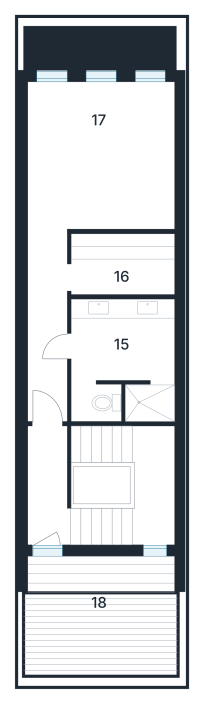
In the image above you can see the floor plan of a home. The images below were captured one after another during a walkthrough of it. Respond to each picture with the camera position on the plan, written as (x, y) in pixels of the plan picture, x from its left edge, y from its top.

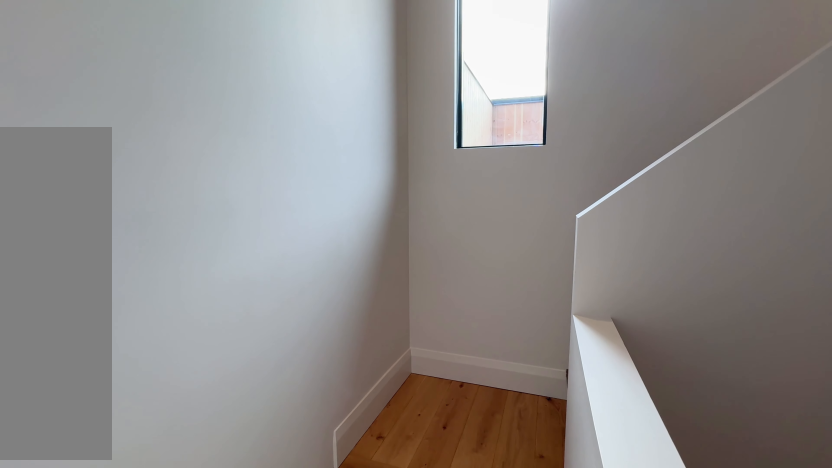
(133, 453)
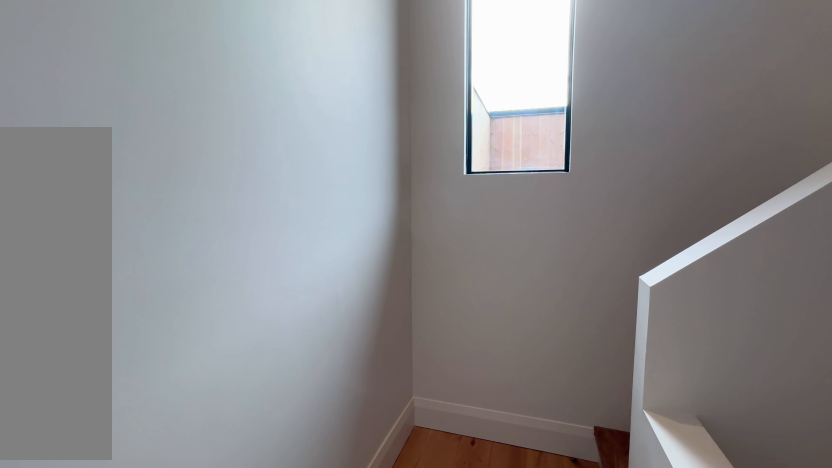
(140, 457)
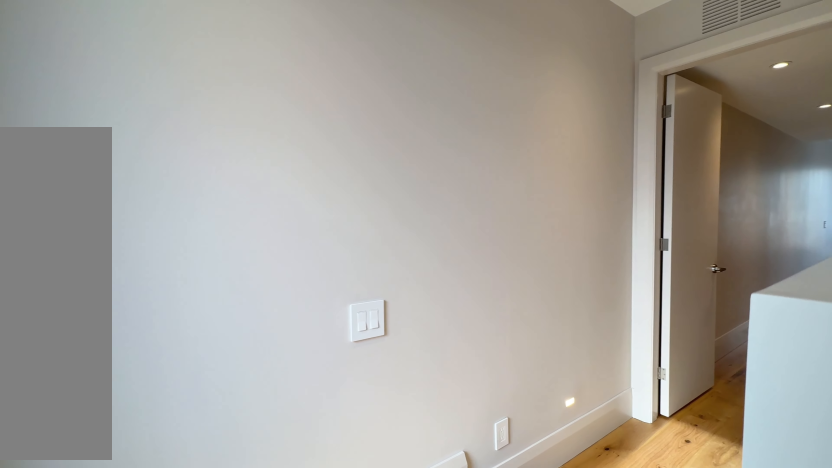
(81, 518)
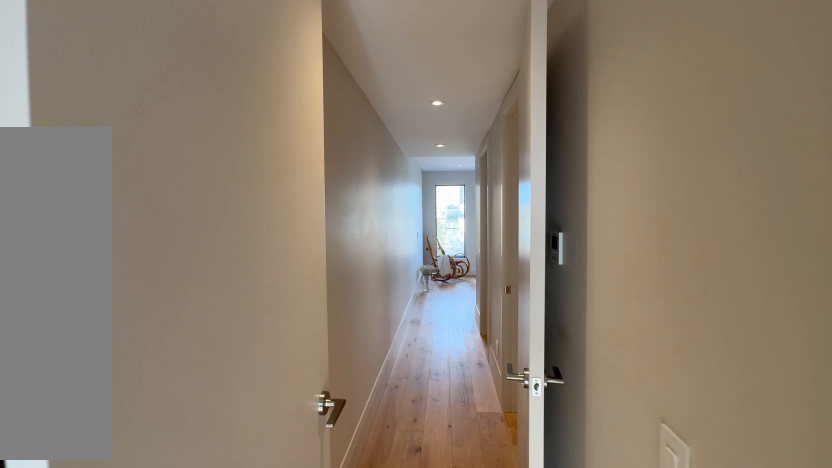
(49, 453)
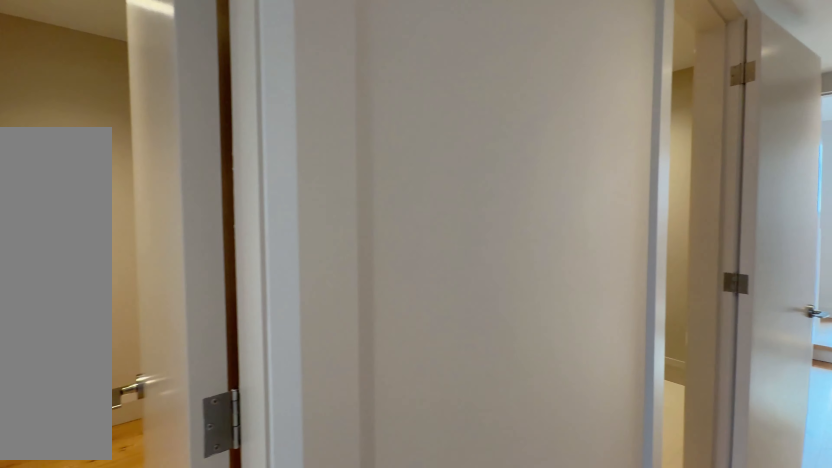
(45, 286)
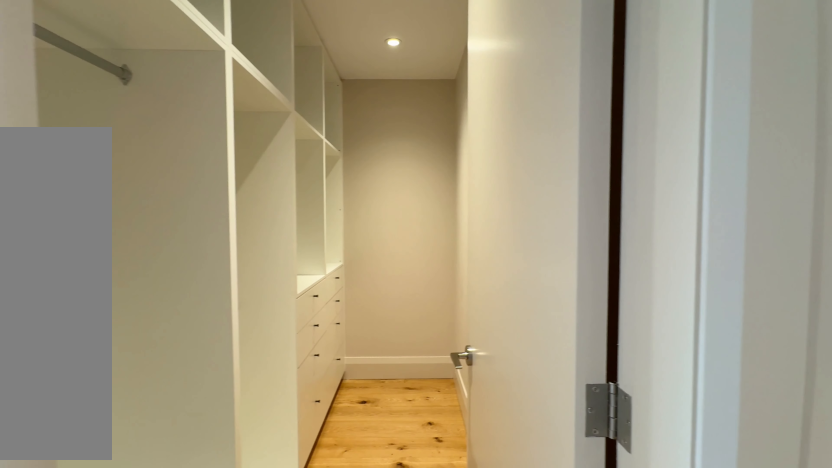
(44, 273)
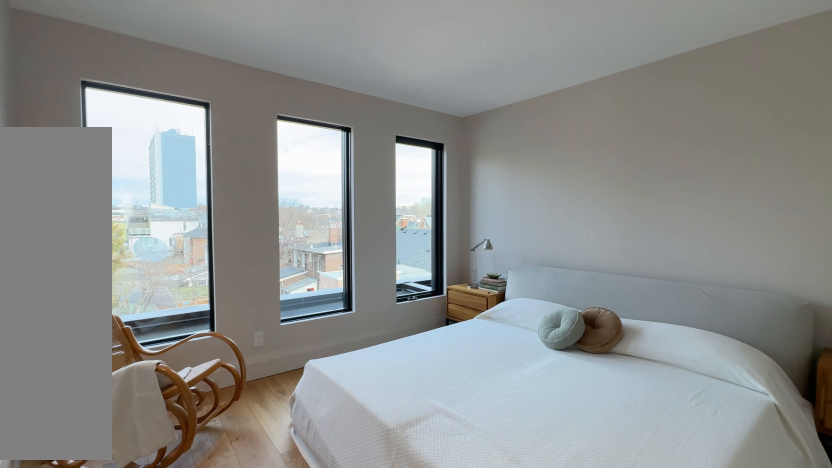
(48, 214)
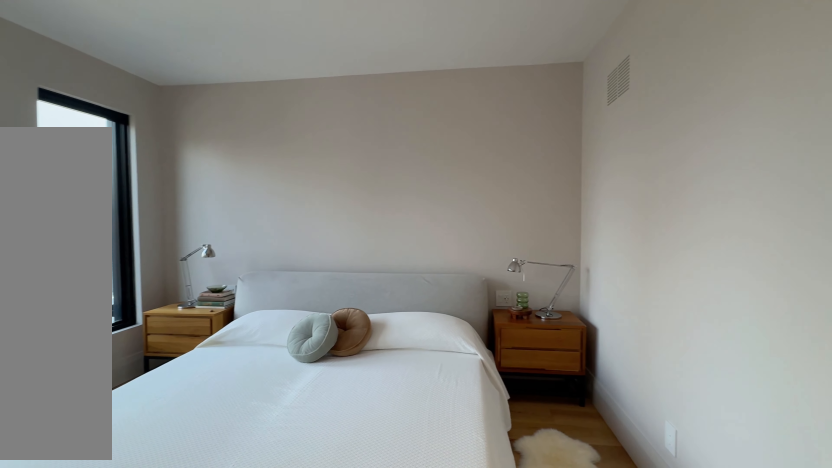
(50, 194)
